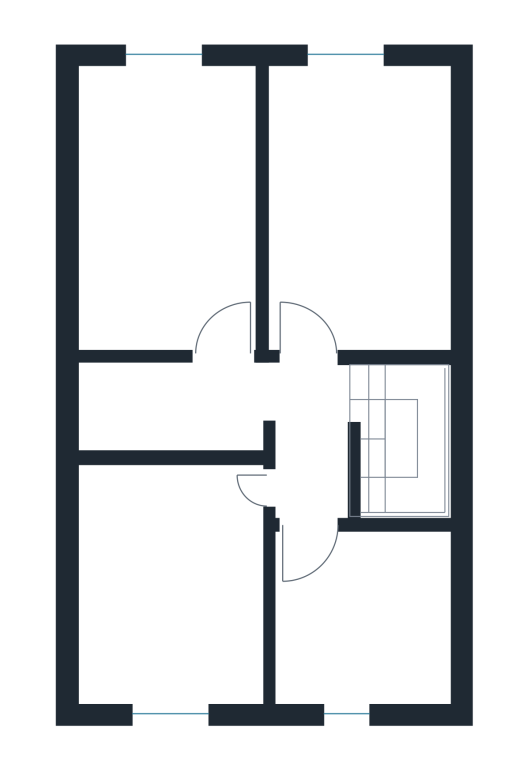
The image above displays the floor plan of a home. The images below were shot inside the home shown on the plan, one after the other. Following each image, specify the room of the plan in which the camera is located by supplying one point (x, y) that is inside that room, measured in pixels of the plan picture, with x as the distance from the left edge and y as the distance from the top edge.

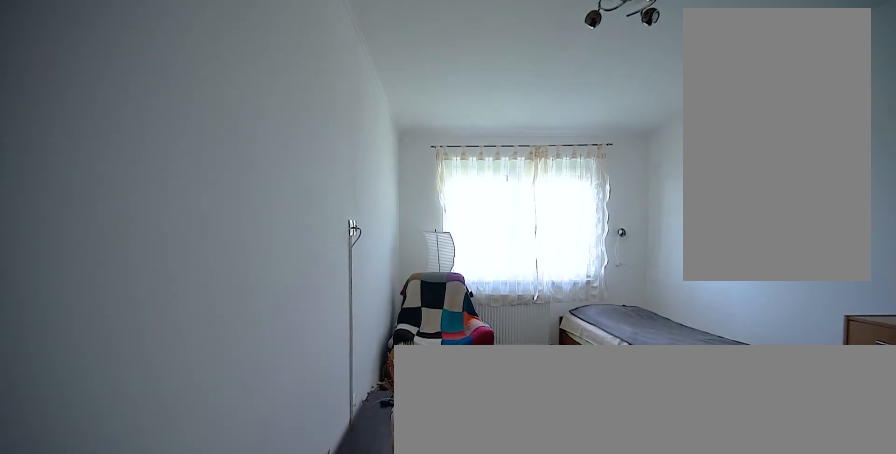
(365, 203)
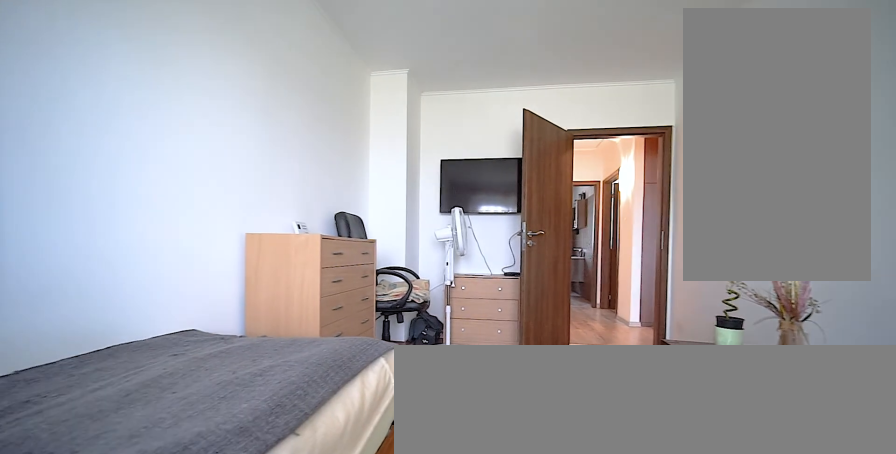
(365, 203)
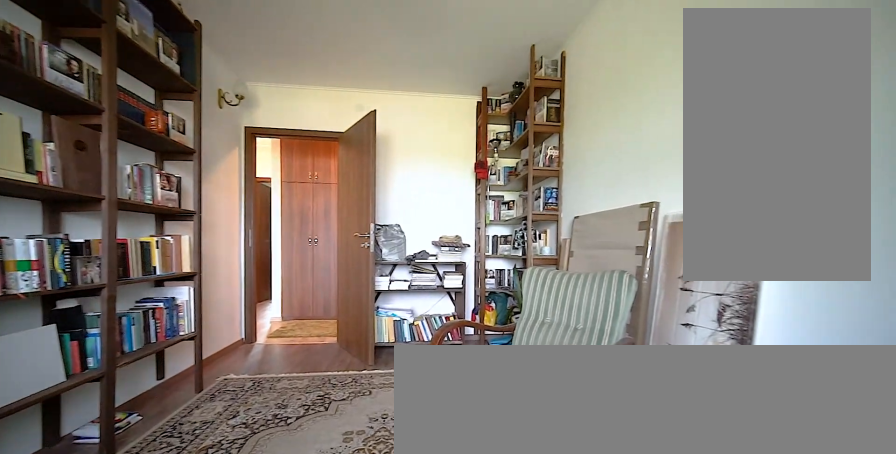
(164, 203)
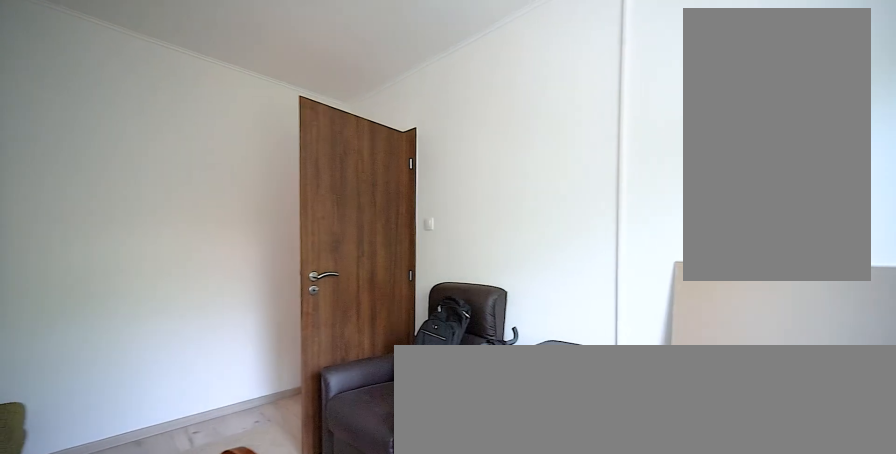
(165, 593)
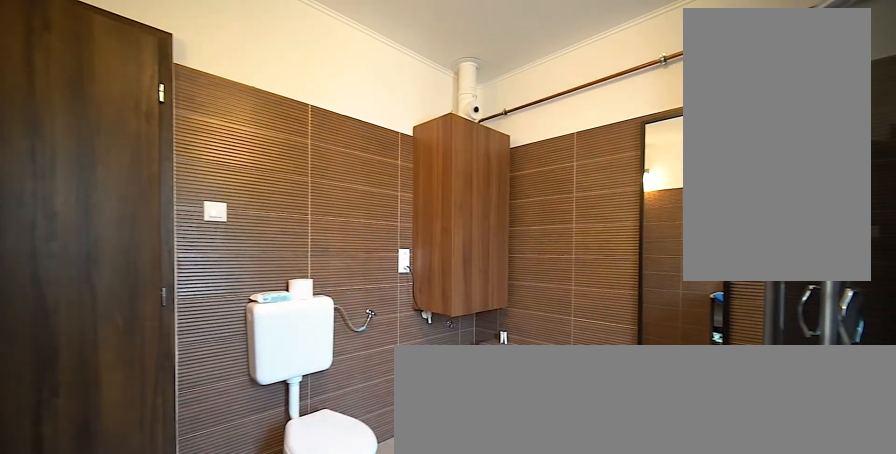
(363, 607)
